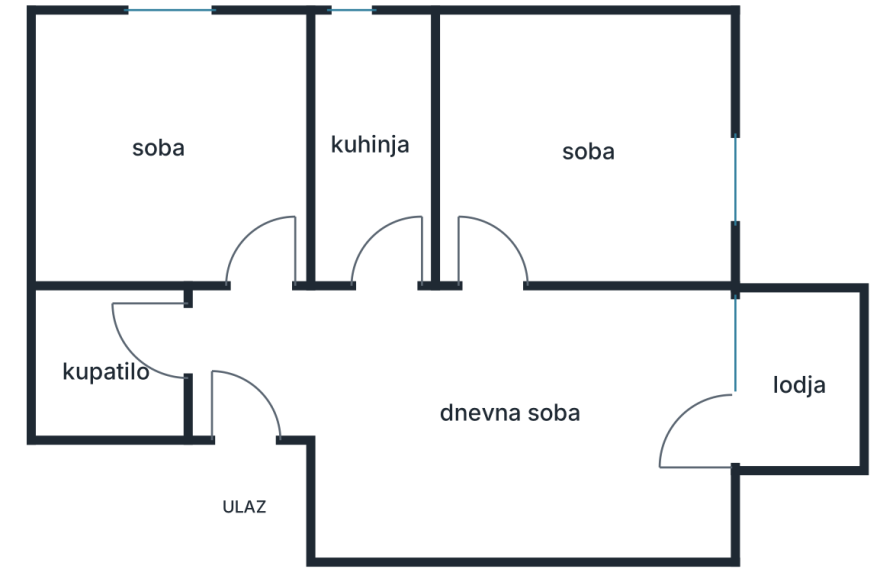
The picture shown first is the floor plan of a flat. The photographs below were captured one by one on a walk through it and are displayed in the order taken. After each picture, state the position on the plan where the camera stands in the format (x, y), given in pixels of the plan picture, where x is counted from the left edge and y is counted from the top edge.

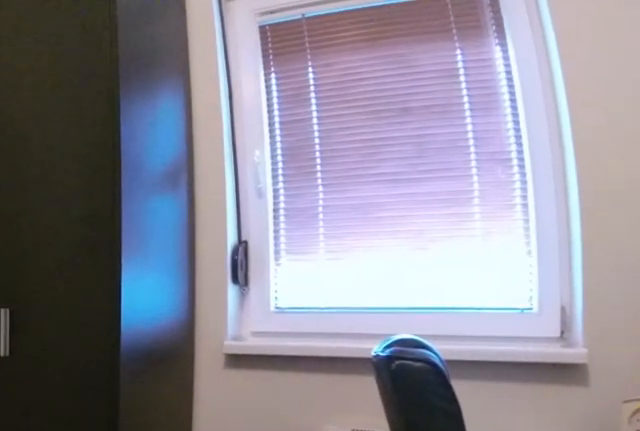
(535, 192)
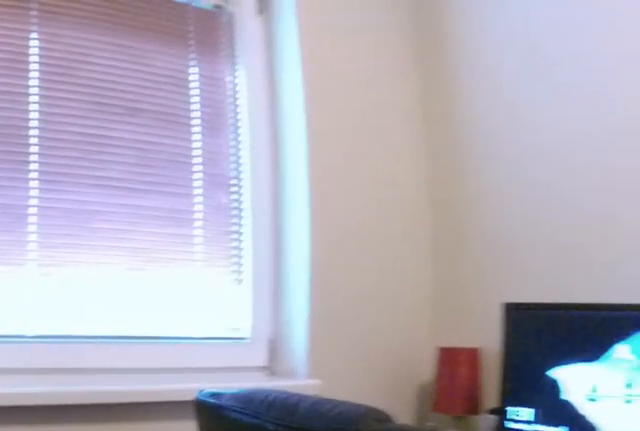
(548, 151)
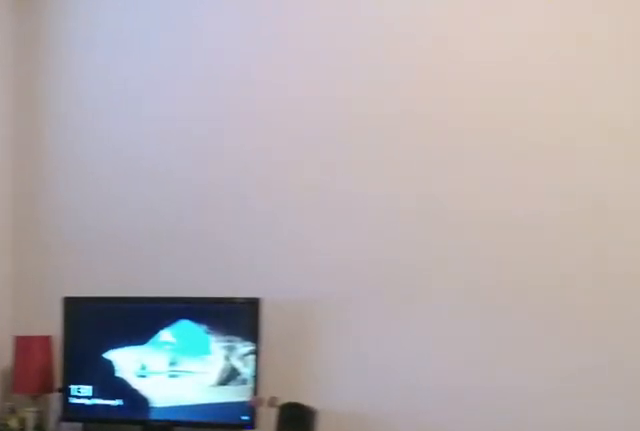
(564, 129)
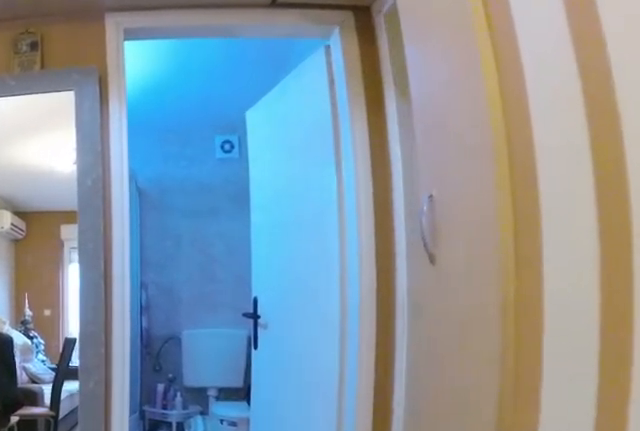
(369, 340)
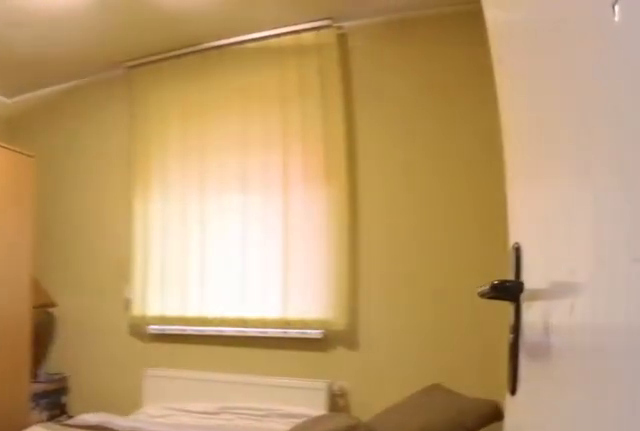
(272, 322)
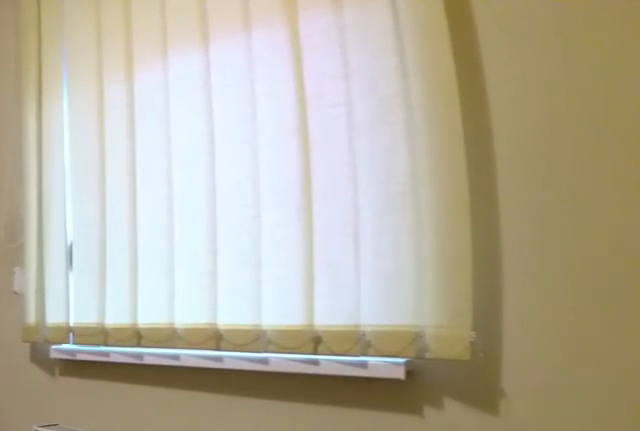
(272, 192)
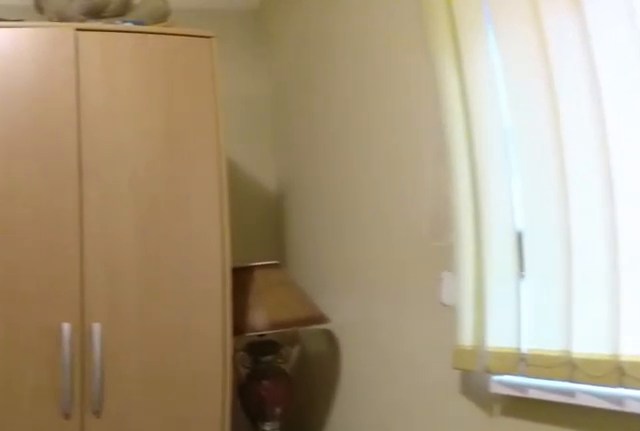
(276, 180)
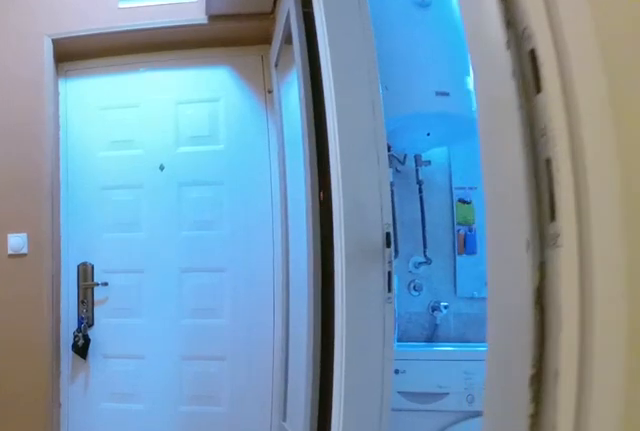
(260, 212)
